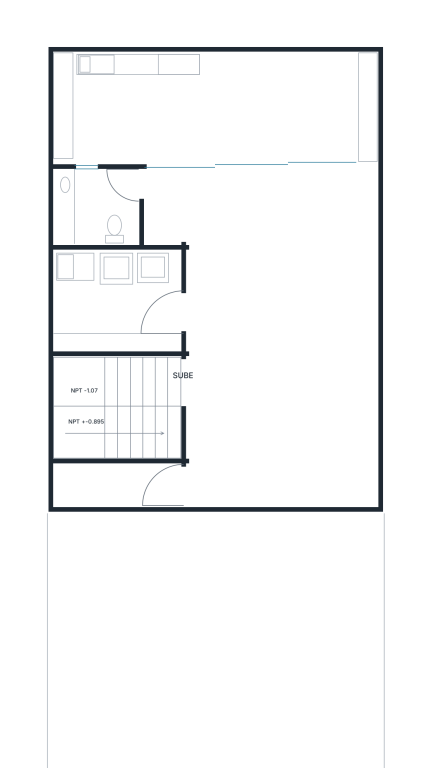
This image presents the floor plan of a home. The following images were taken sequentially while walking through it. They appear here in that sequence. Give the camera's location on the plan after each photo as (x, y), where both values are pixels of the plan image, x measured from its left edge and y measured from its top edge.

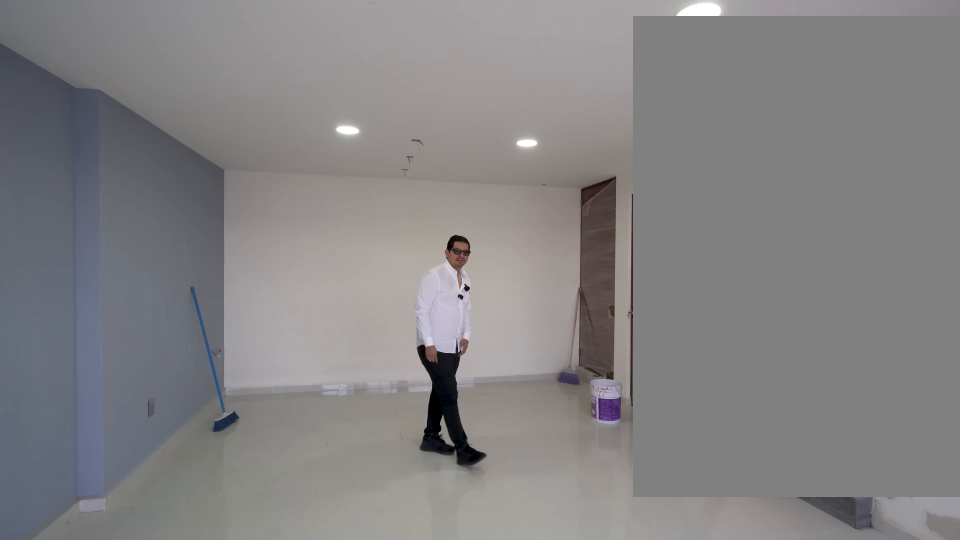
(318, 194)
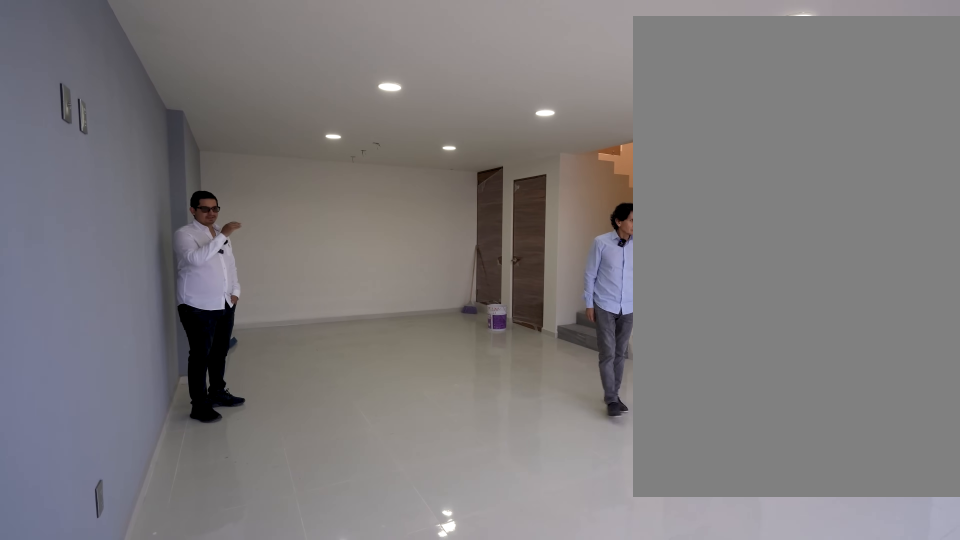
(330, 191)
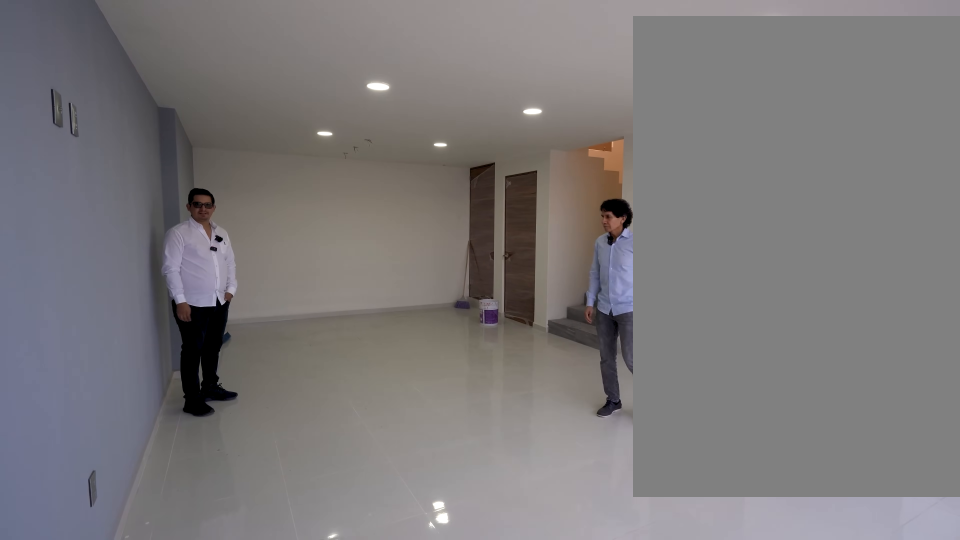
(330, 191)
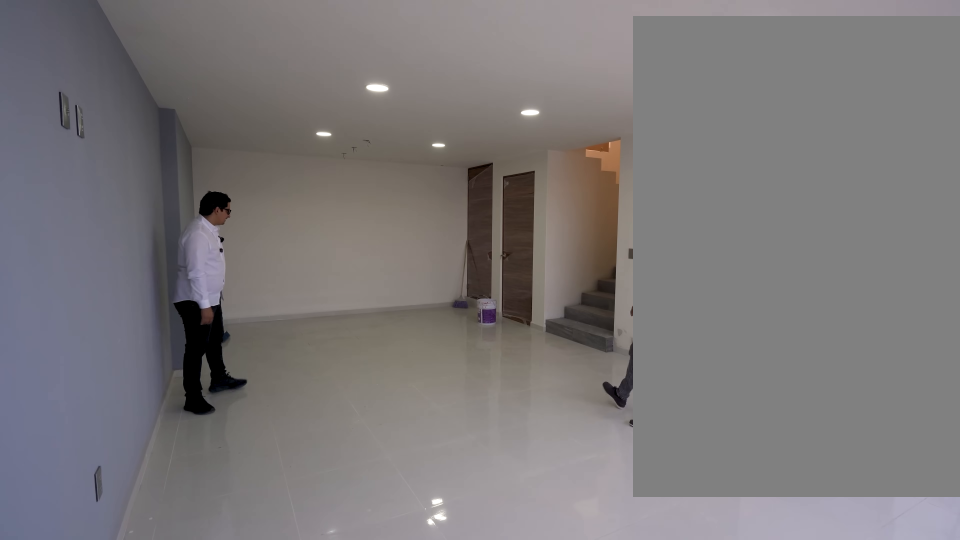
(330, 192)
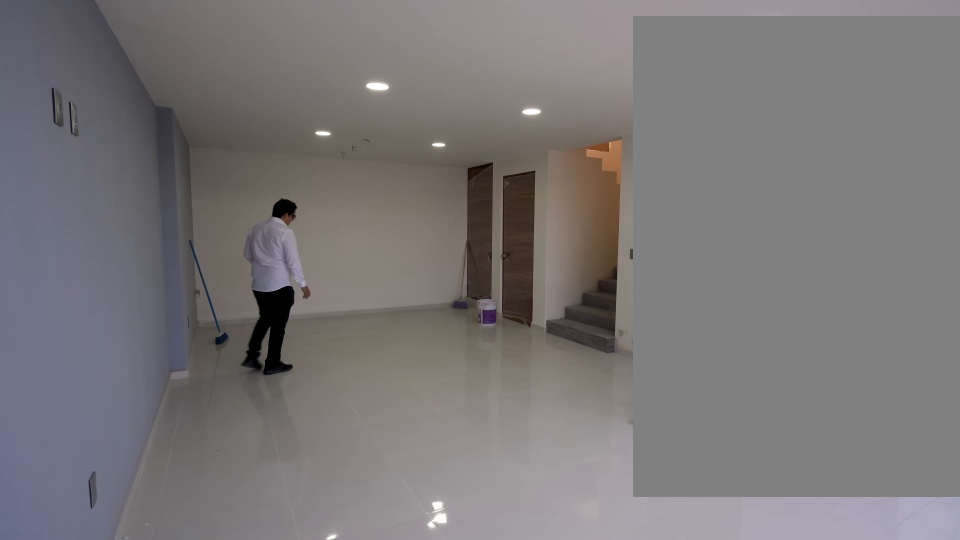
(330, 191)
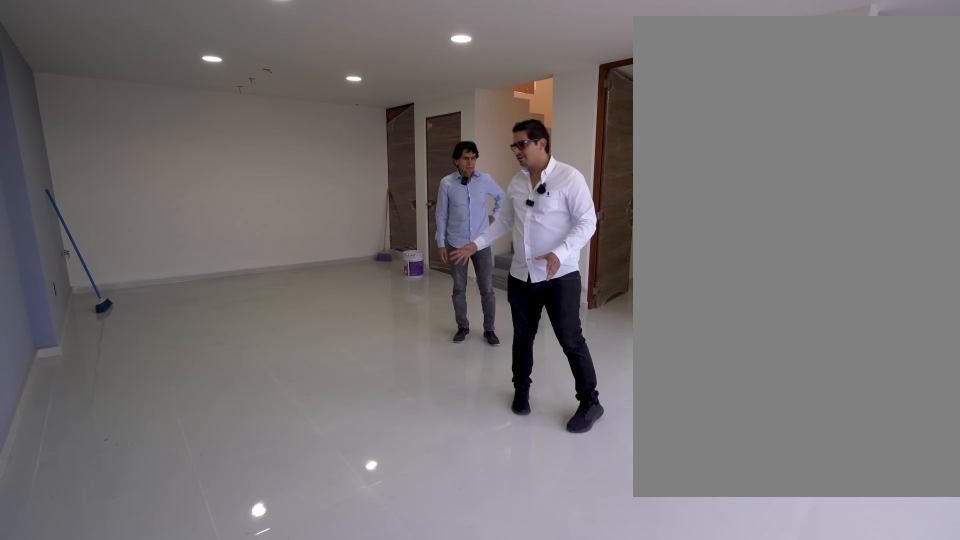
(281, 250)
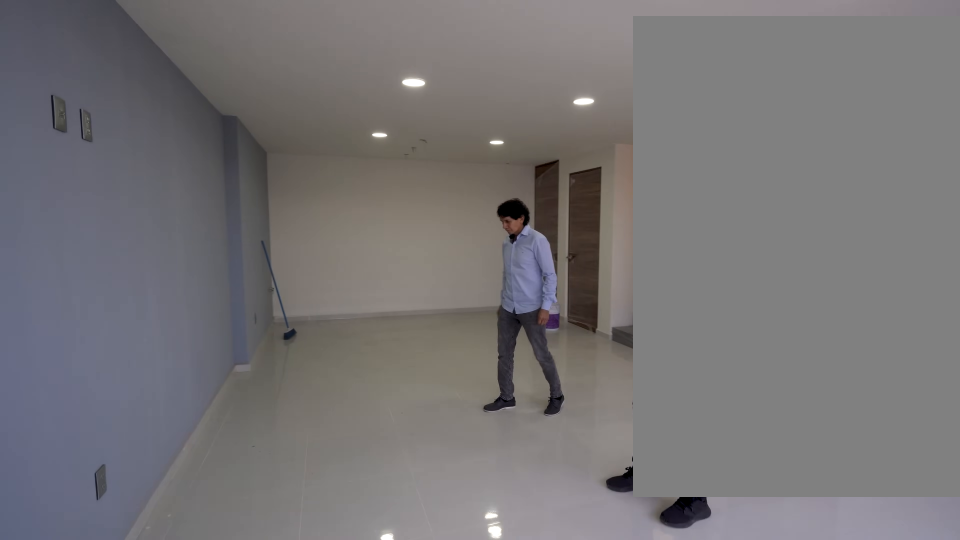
(268, 256)
